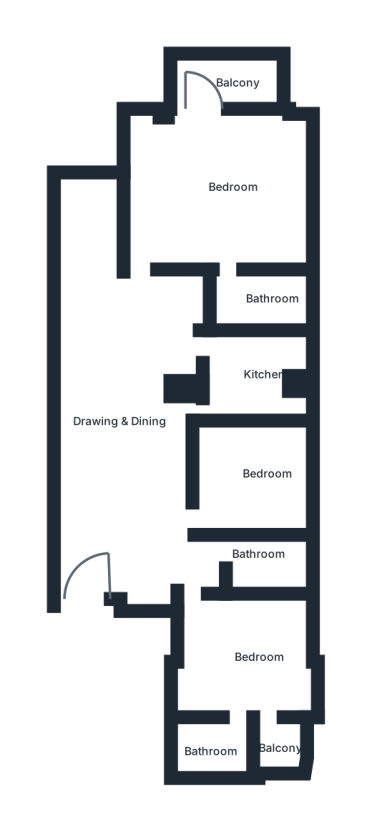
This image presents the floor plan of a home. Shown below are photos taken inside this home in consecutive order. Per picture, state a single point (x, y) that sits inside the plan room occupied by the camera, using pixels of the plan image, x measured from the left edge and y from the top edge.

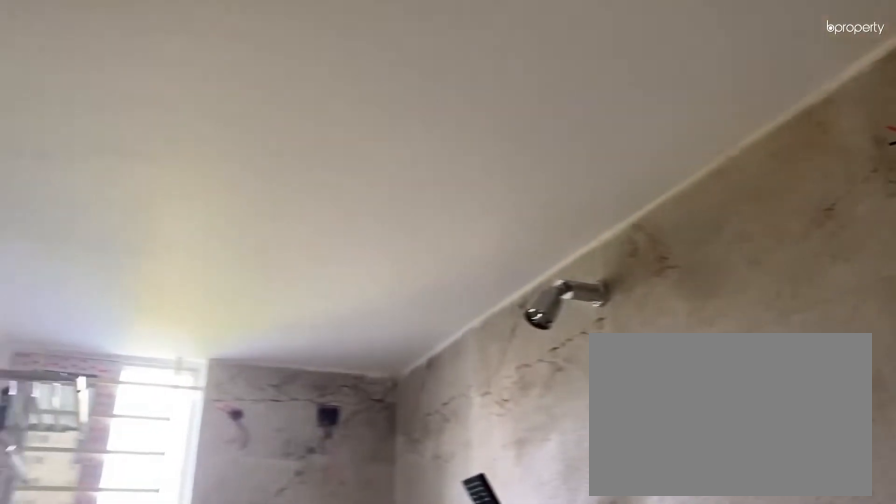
(255, 558)
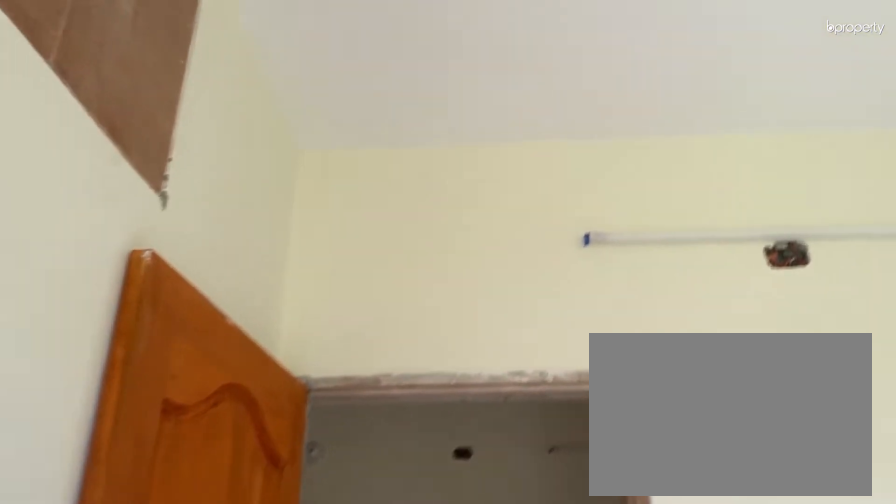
(242, 471)
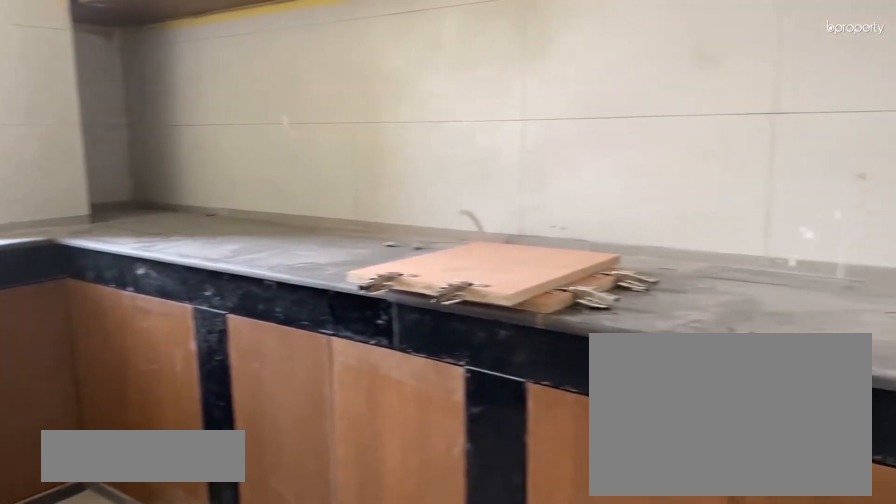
(254, 372)
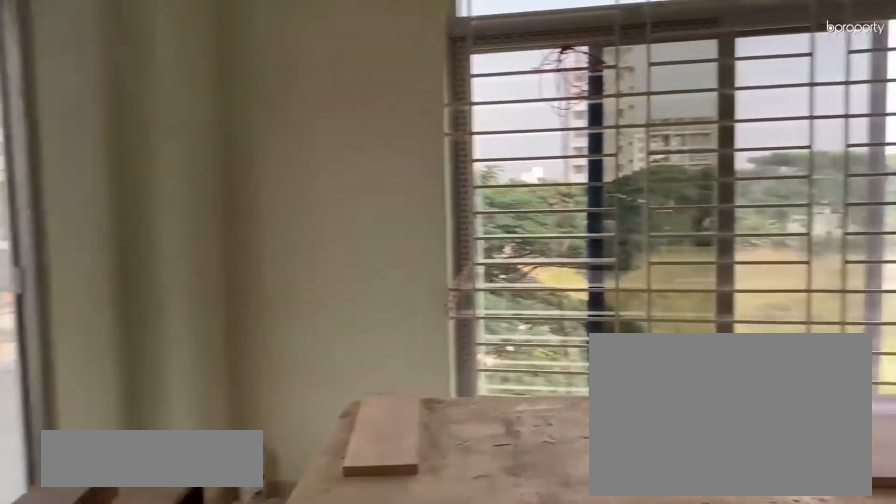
(228, 180)
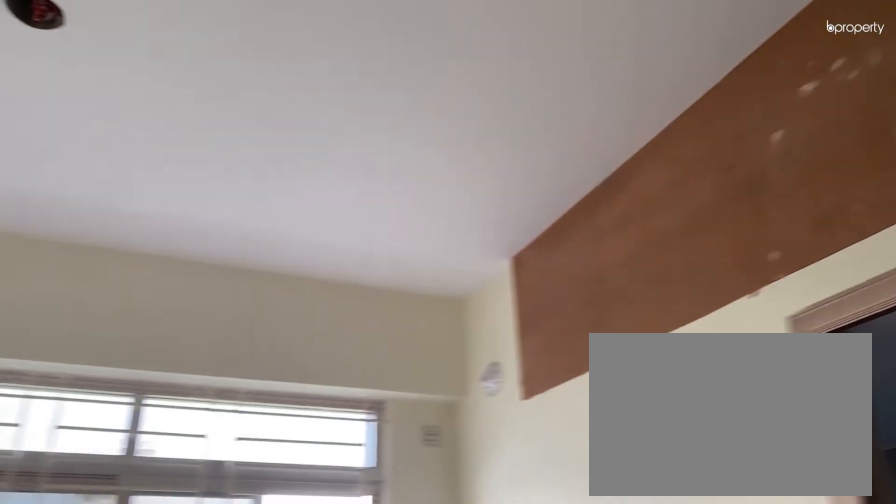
(228, 191)
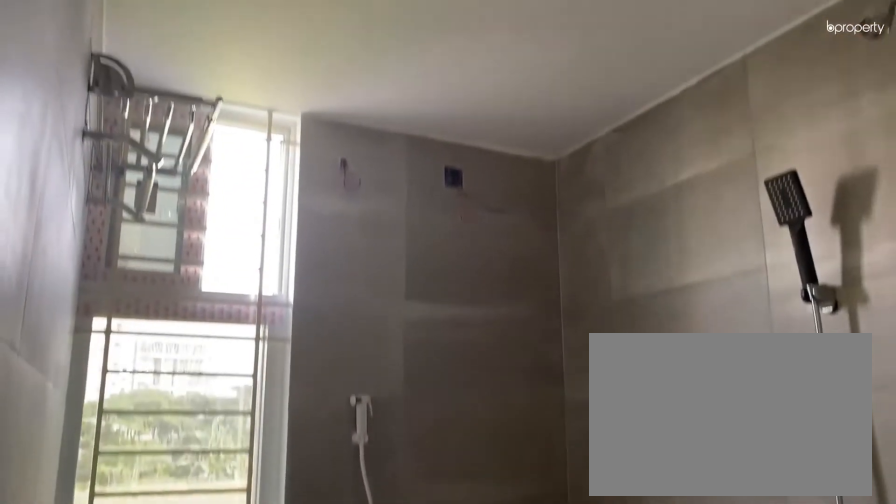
(244, 296)
